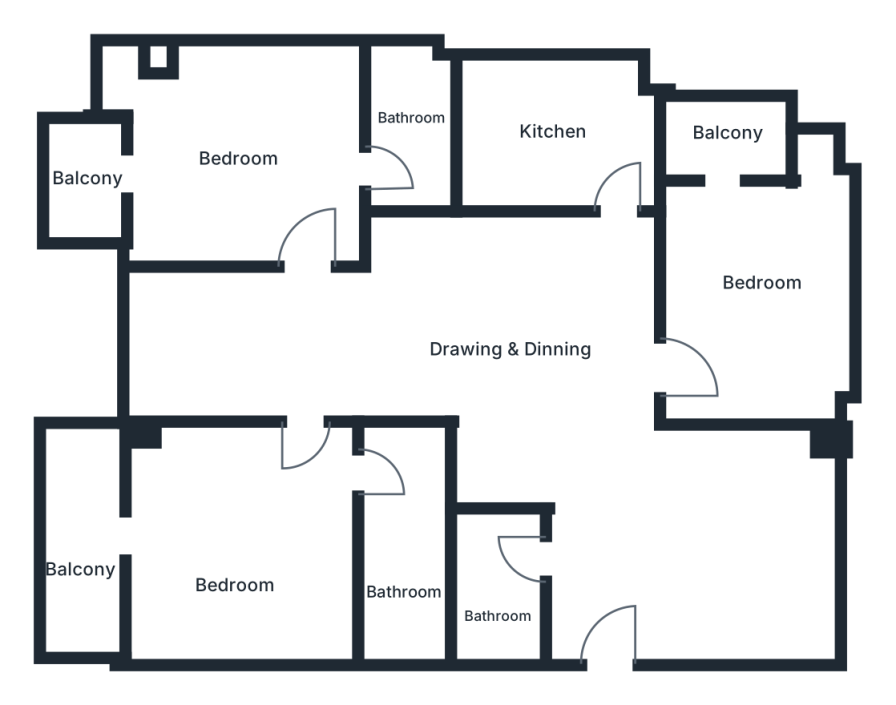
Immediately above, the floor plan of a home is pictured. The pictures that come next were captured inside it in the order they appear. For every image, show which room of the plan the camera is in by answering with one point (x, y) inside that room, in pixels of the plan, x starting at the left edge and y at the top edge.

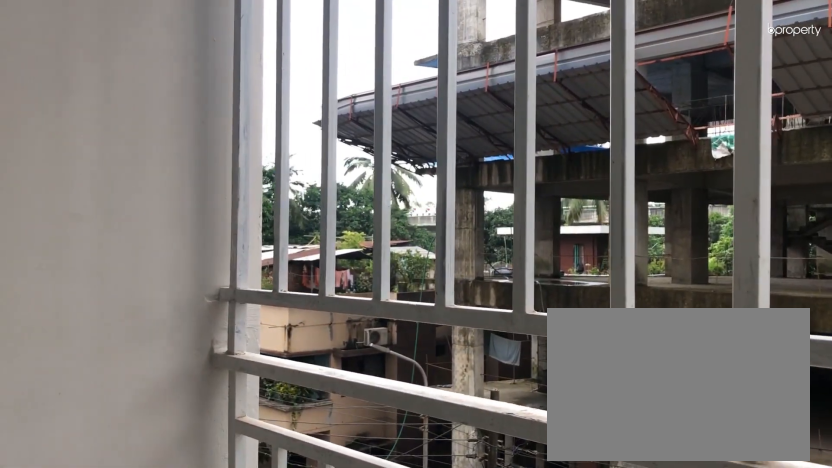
(89, 177)
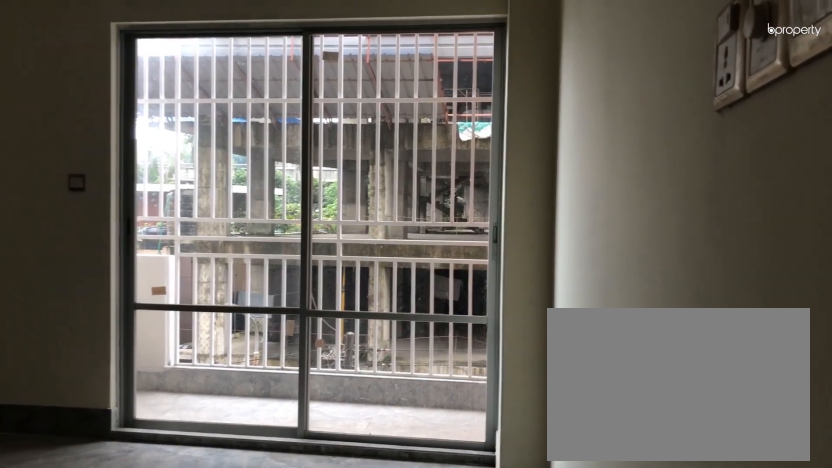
(236, 538)
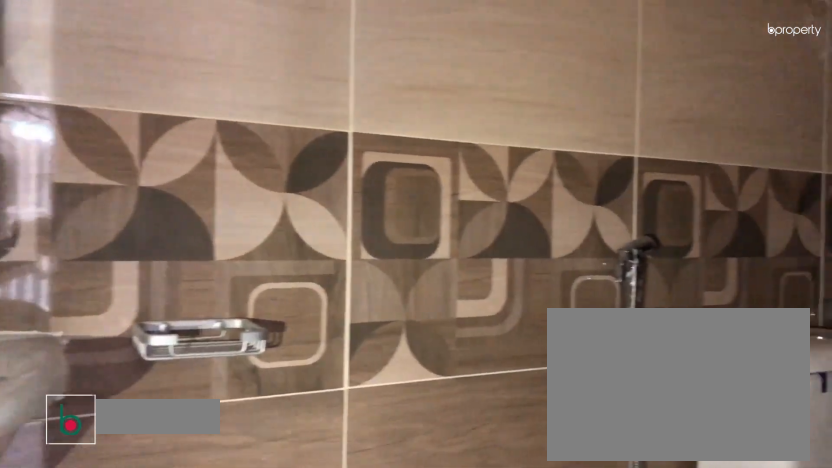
(399, 555)
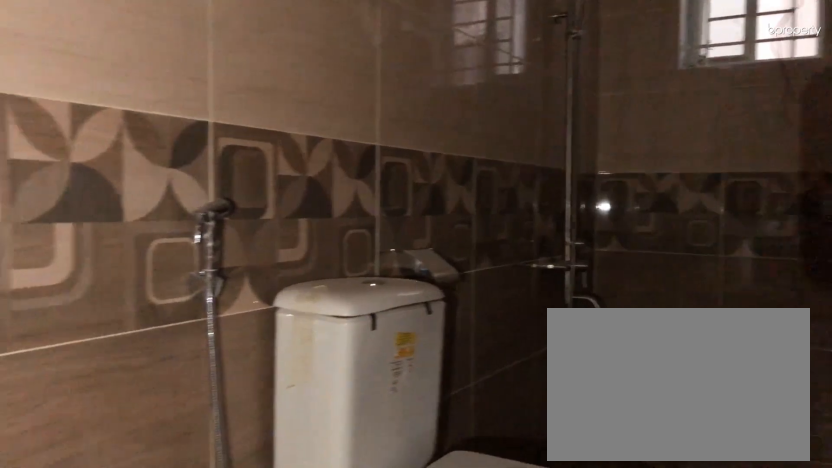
(399, 555)
